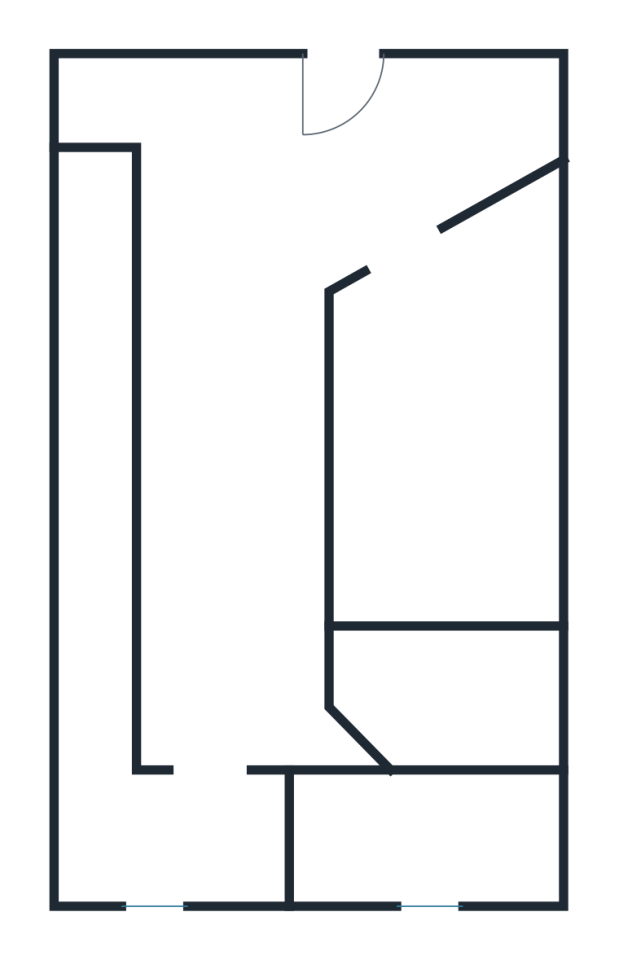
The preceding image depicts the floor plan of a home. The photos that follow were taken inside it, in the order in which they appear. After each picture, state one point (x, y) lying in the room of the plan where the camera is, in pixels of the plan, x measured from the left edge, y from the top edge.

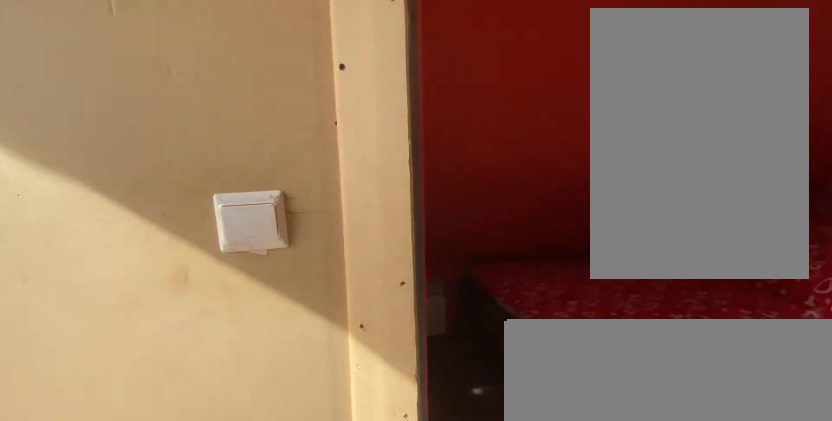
(443, 427)
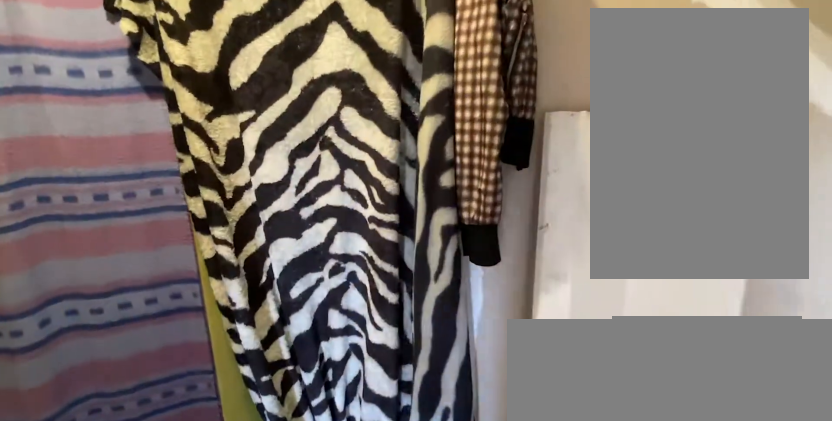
(233, 503)
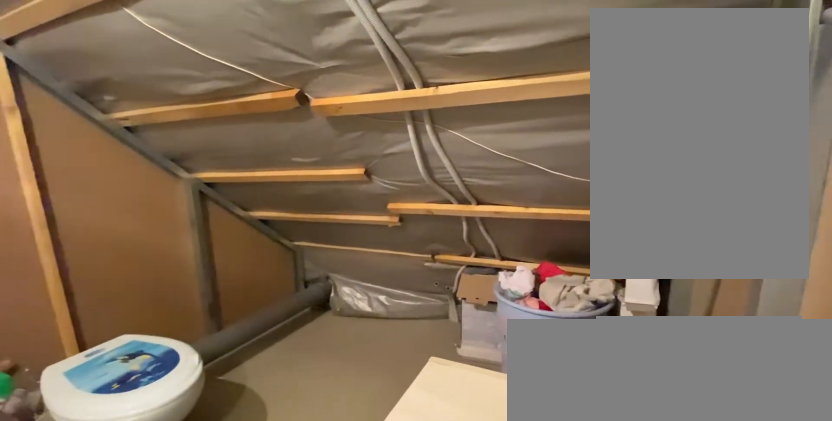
(449, 702)
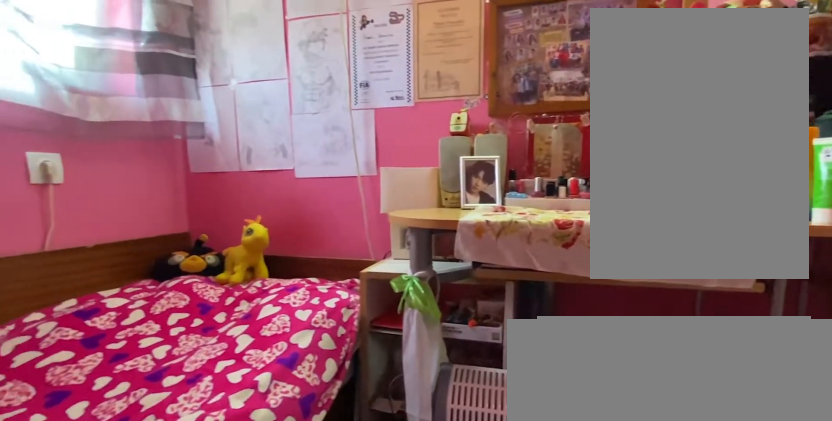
(419, 845)
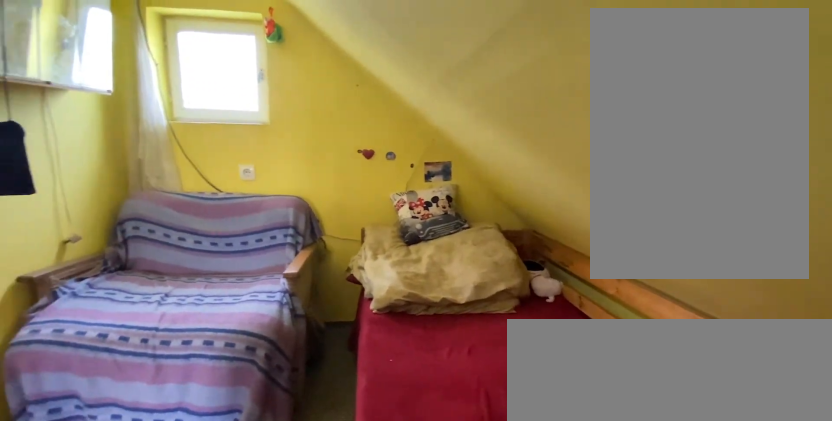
(163, 845)
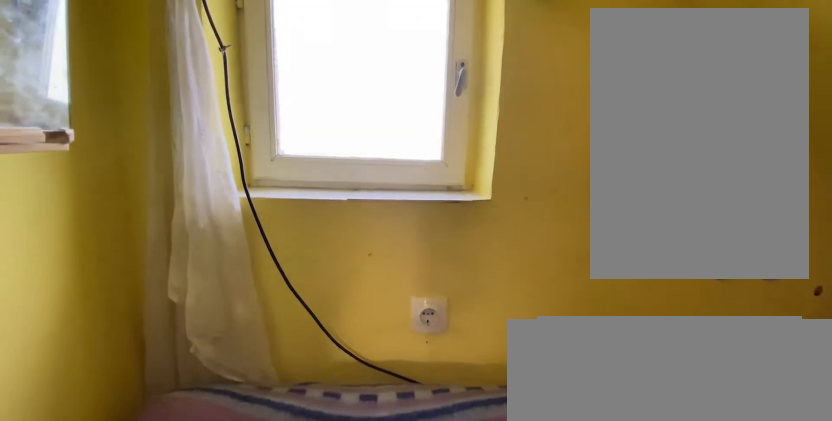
(163, 846)
